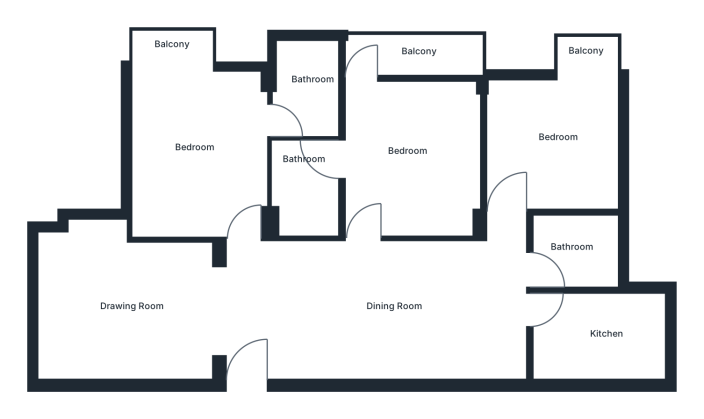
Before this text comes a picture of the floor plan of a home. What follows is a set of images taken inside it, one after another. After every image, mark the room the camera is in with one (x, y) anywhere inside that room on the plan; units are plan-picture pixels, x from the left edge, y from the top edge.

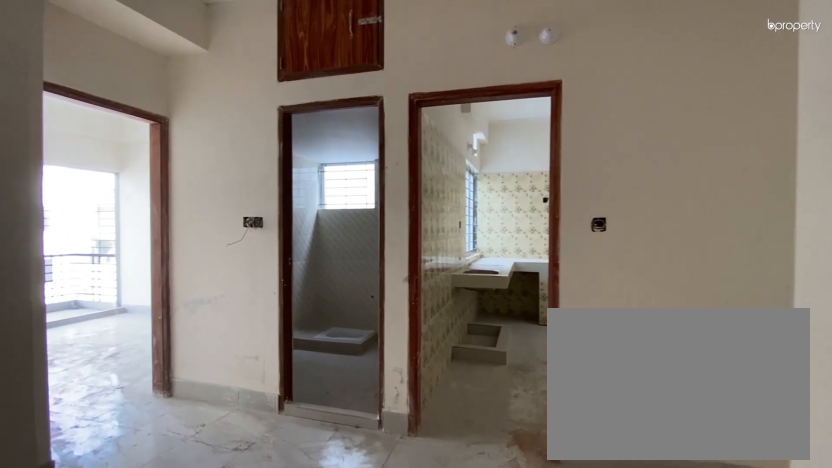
(416, 318)
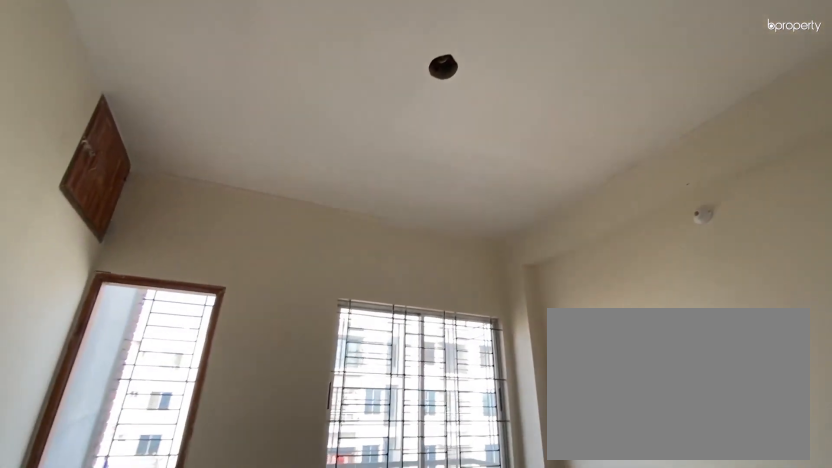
(402, 164)
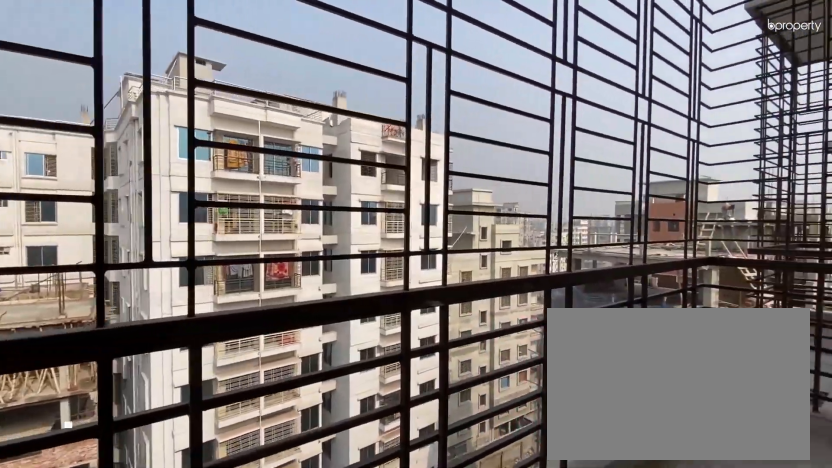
(407, 54)
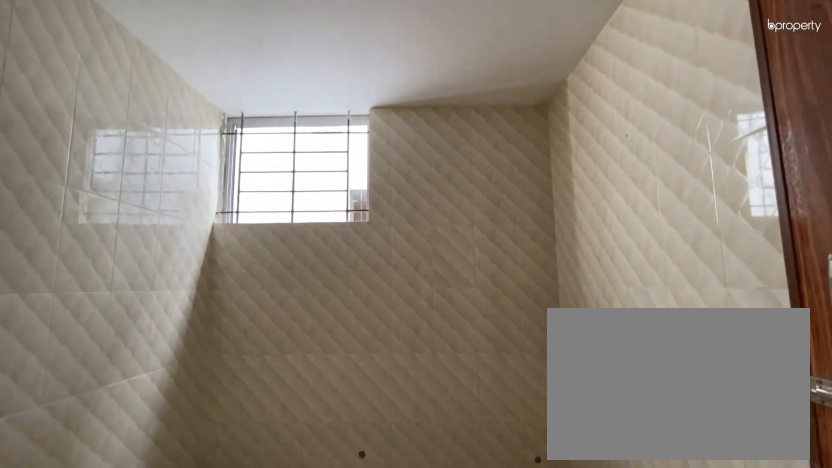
(569, 254)
